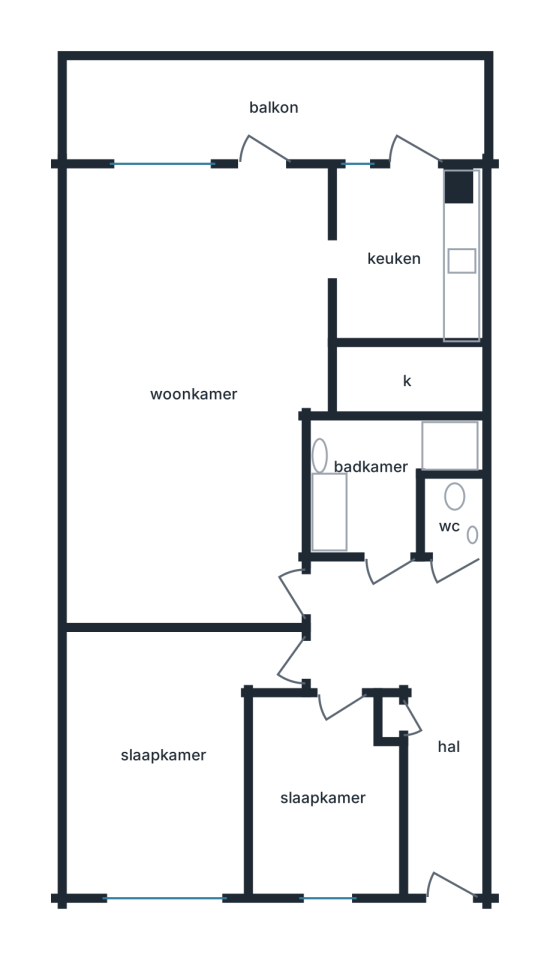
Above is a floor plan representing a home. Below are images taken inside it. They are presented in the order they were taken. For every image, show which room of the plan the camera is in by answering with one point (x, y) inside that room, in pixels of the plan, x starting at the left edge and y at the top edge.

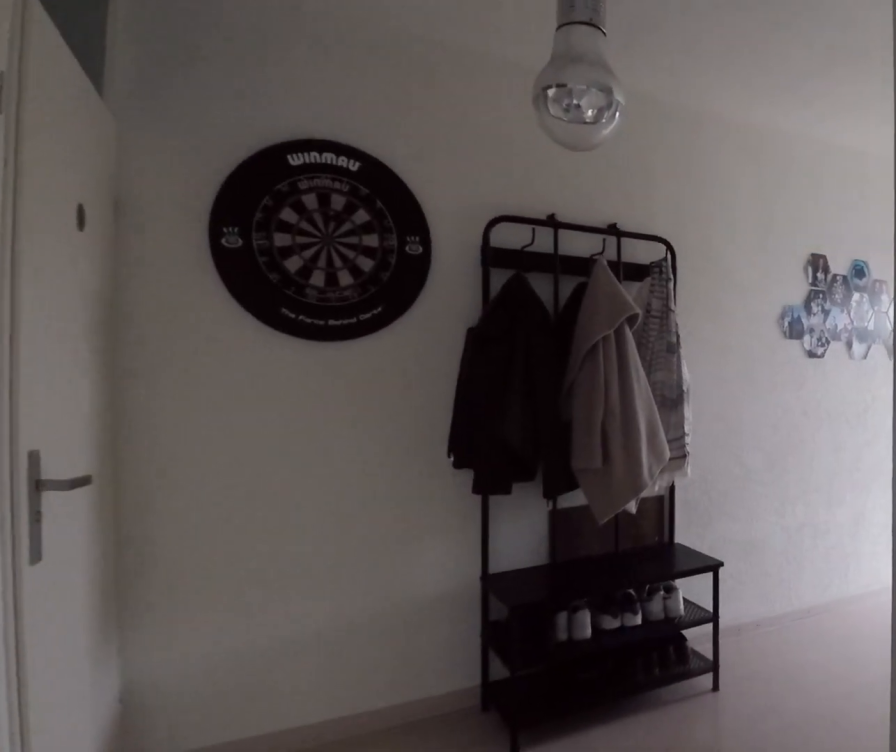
(413, 690)
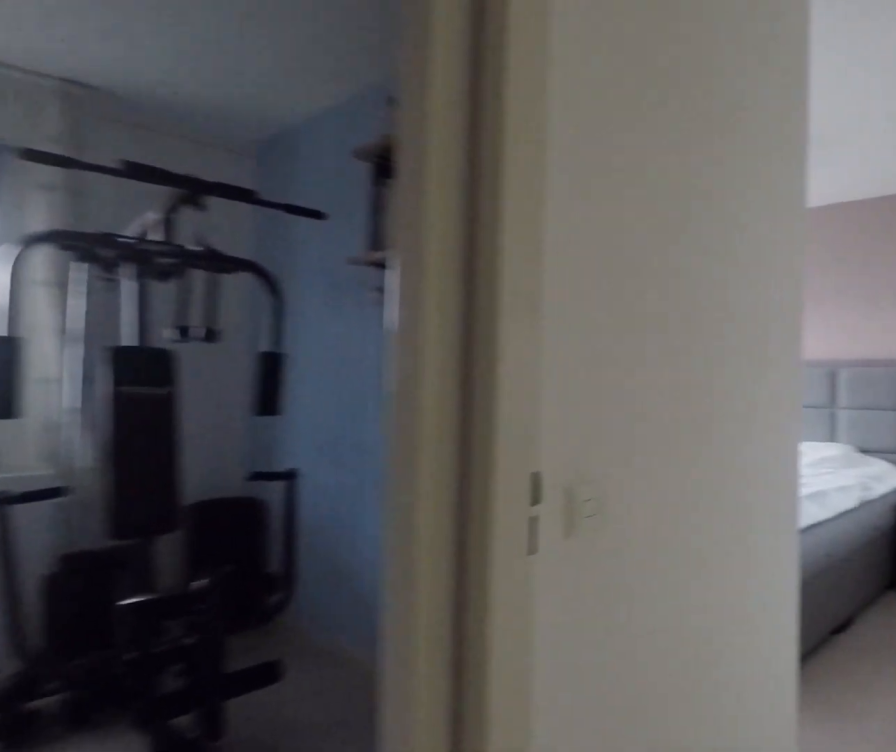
(413, 690)
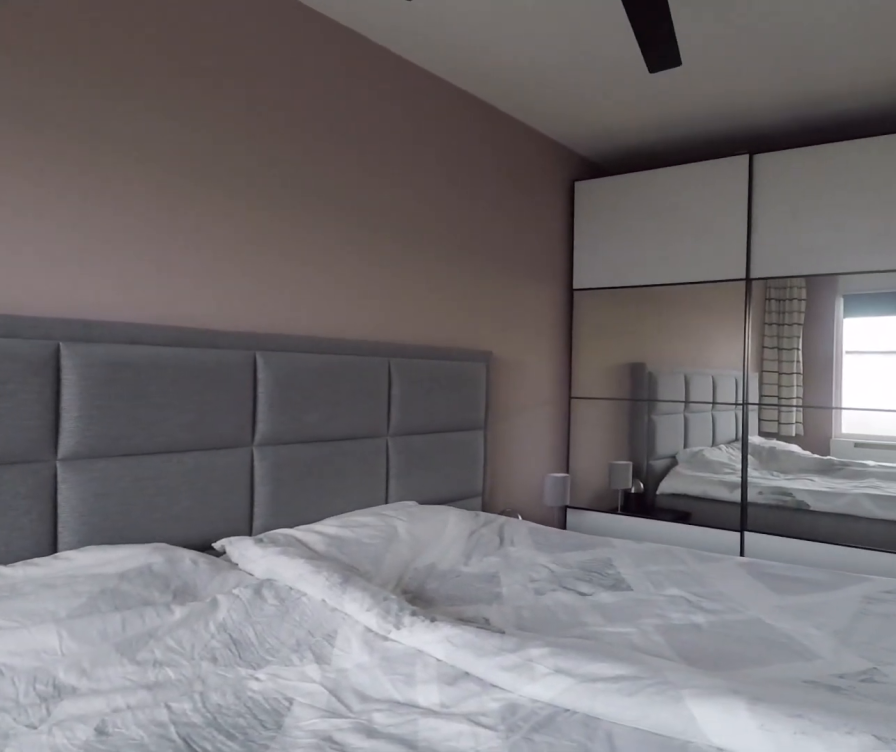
(166, 757)
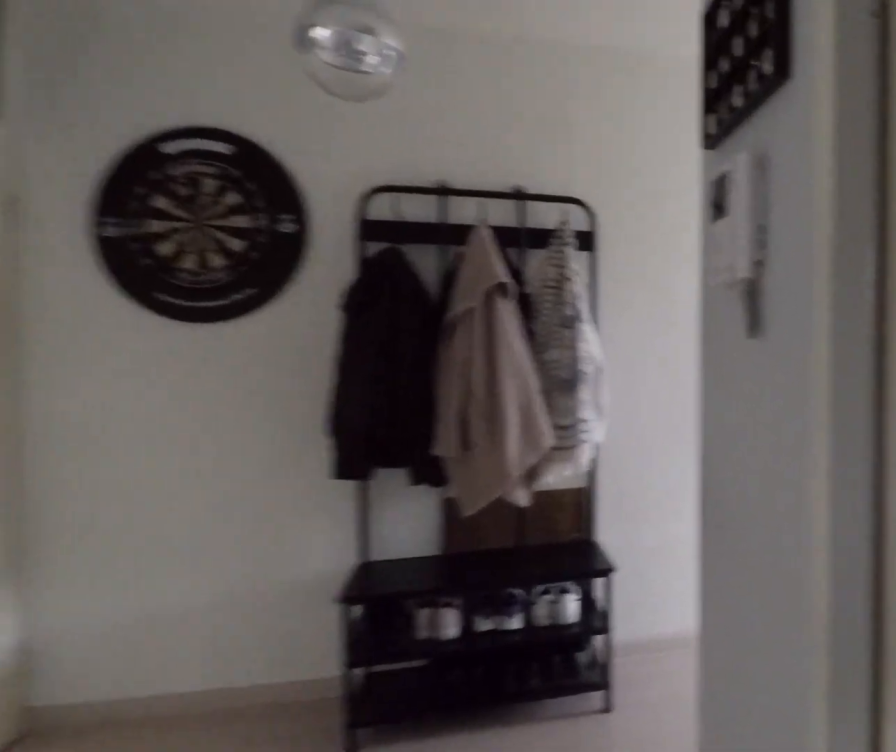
(412, 689)
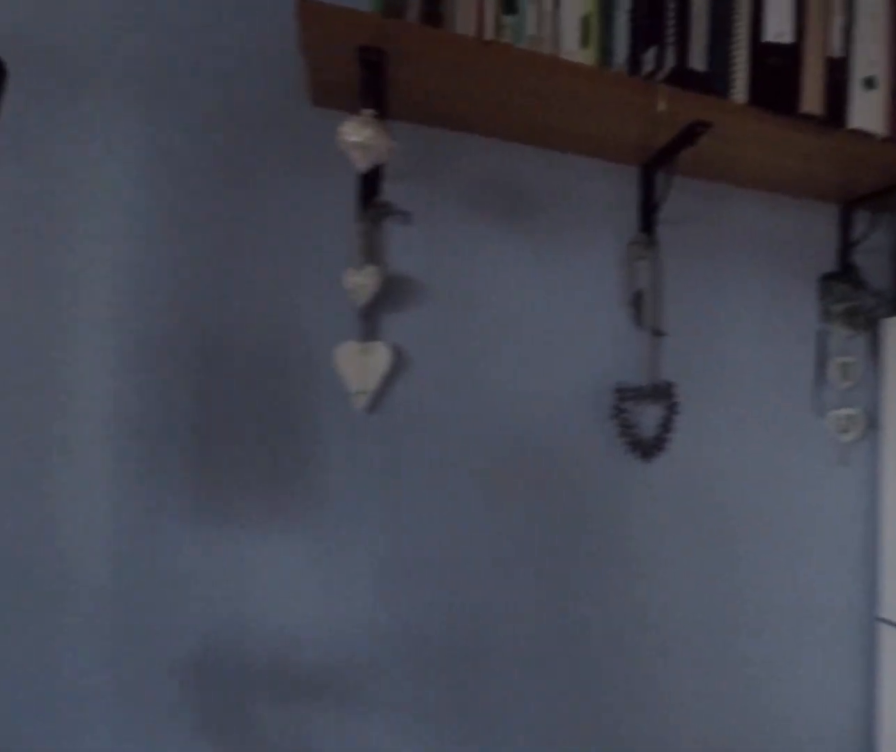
(323, 796)
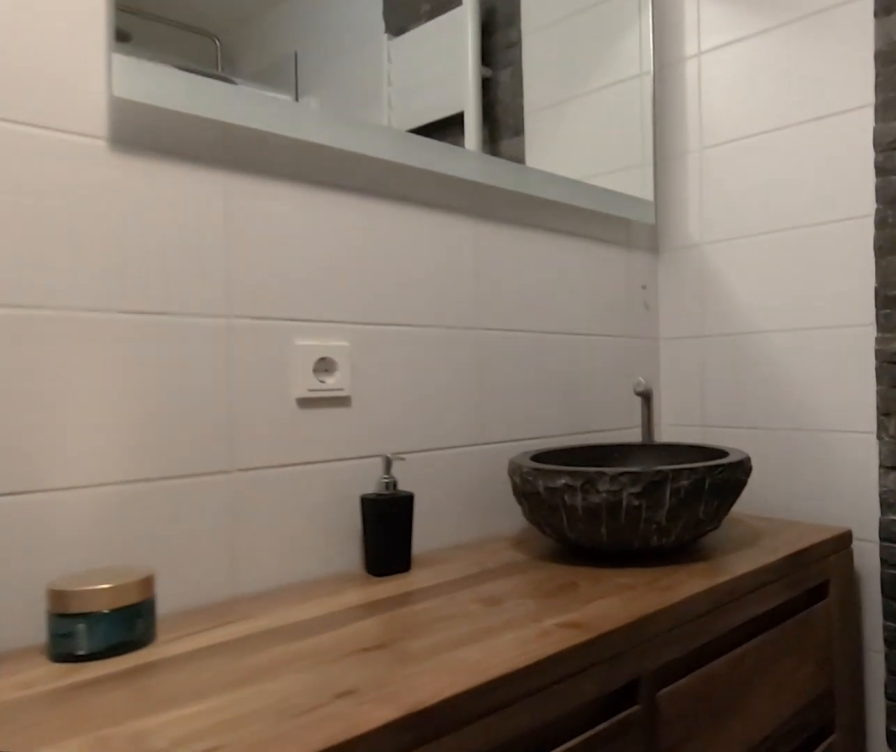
(376, 478)
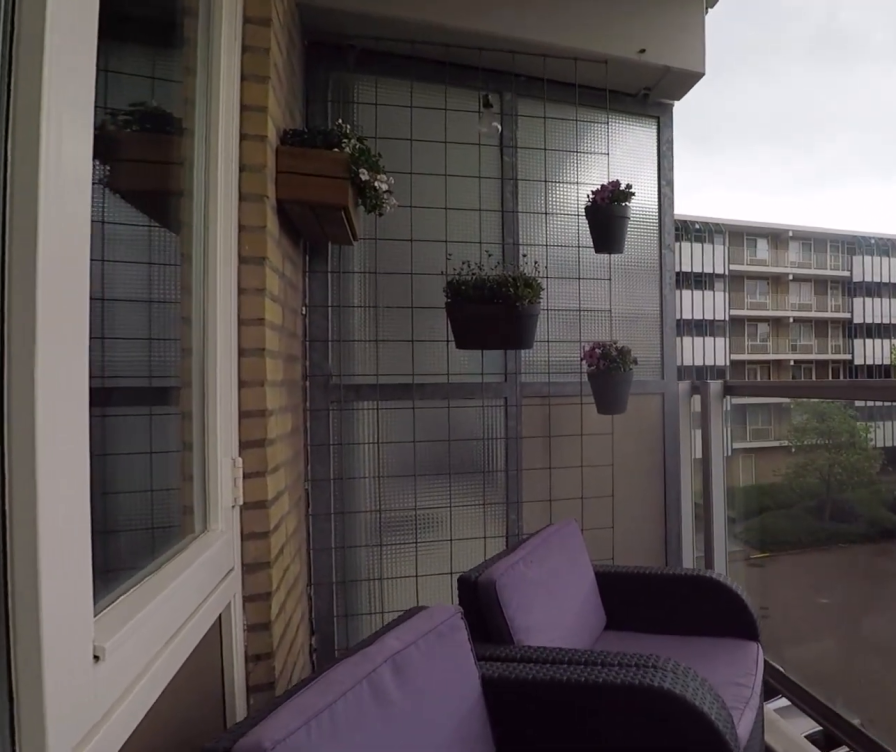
(275, 107)
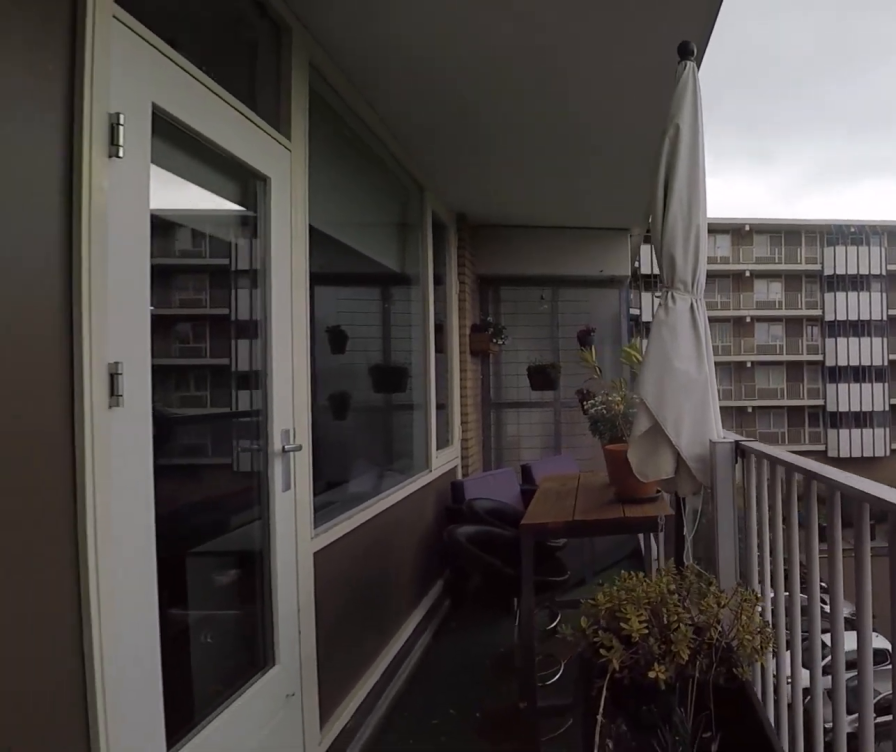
(275, 107)
